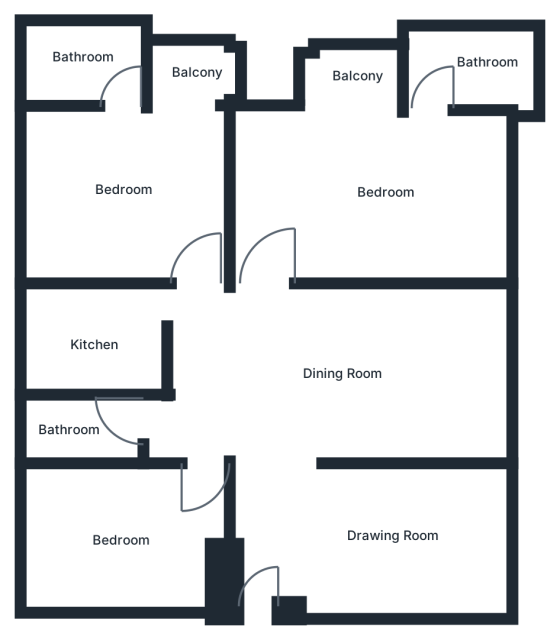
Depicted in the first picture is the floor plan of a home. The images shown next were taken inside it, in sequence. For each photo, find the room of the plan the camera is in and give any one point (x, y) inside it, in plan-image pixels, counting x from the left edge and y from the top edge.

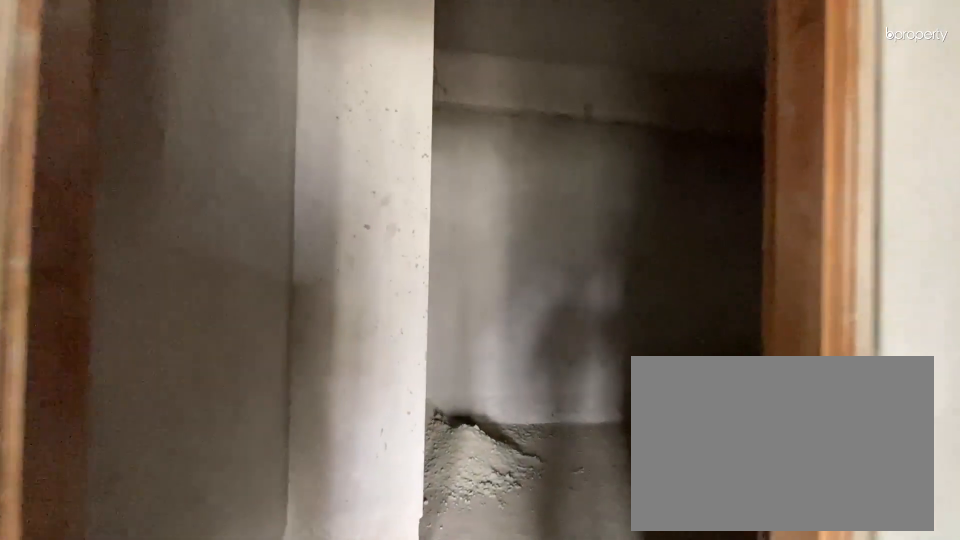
(151, 518)
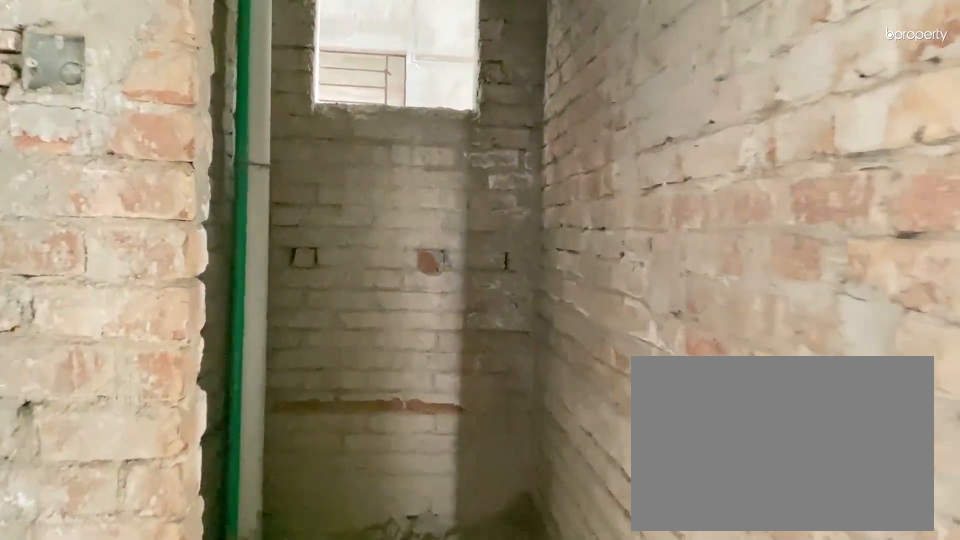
(179, 455)
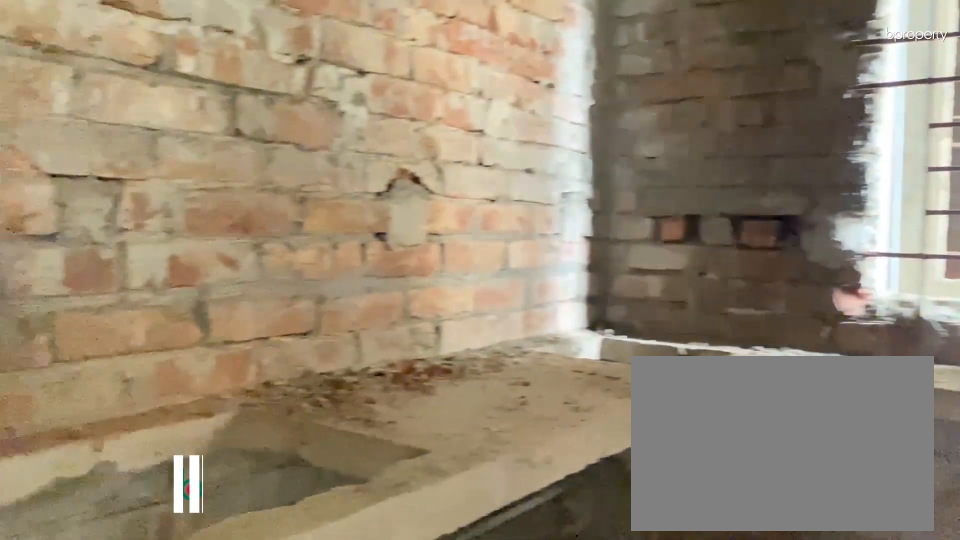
(102, 348)
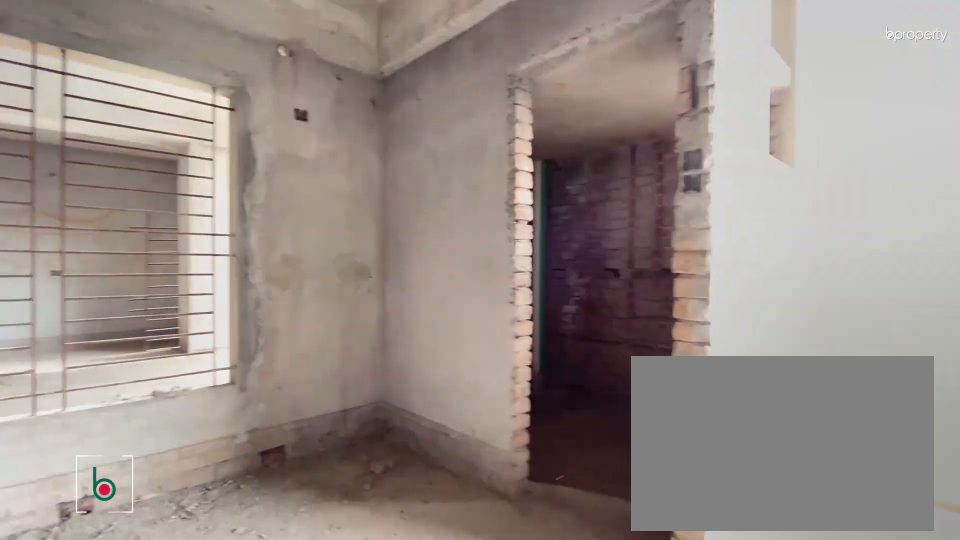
(126, 181)
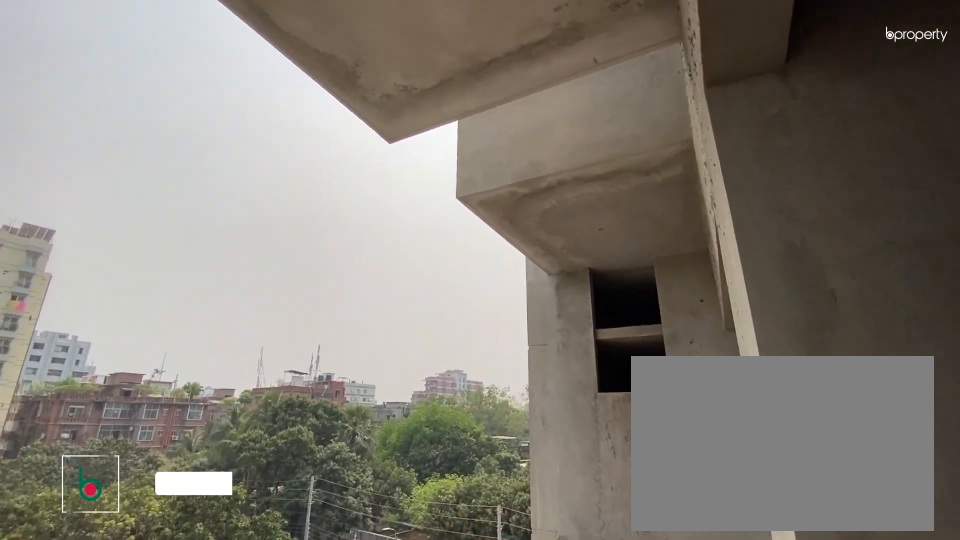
(186, 71)
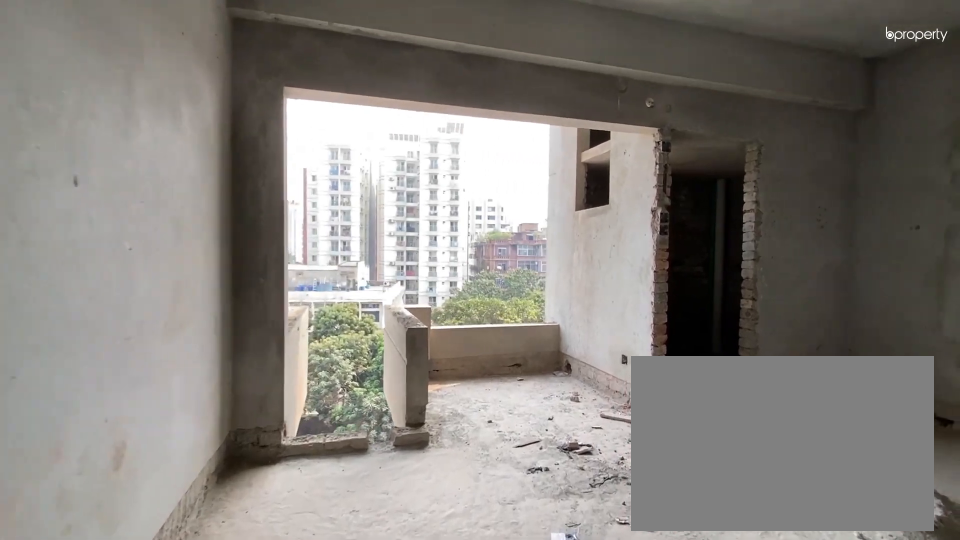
(350, 185)
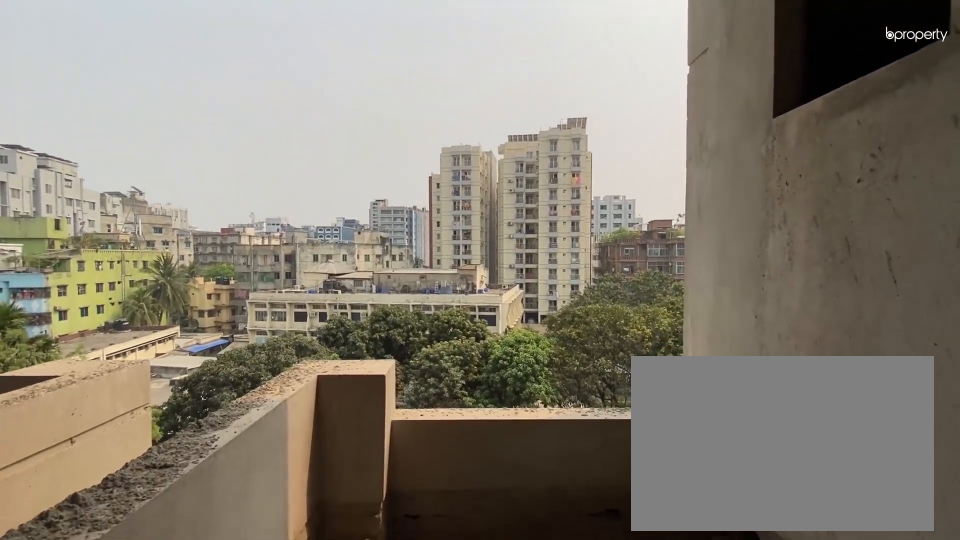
(356, 89)
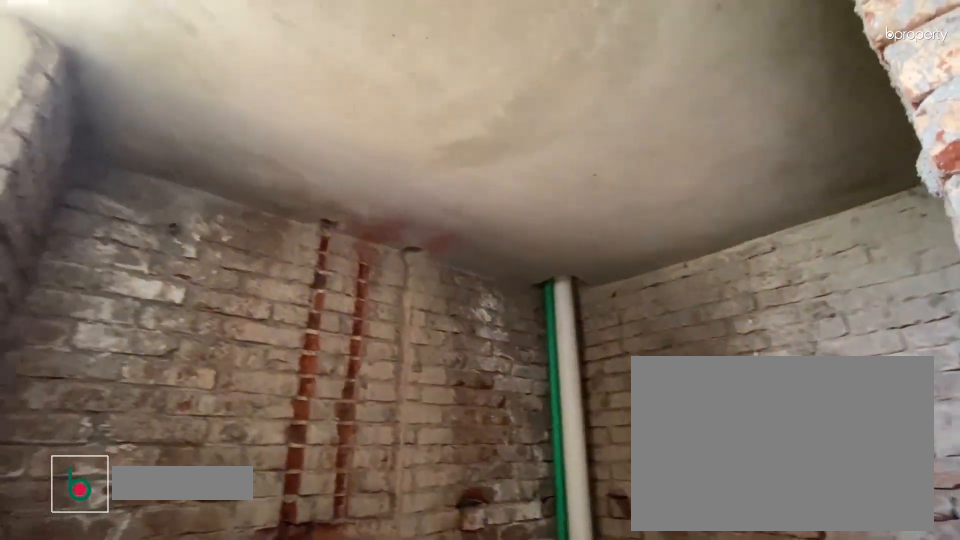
(489, 72)
